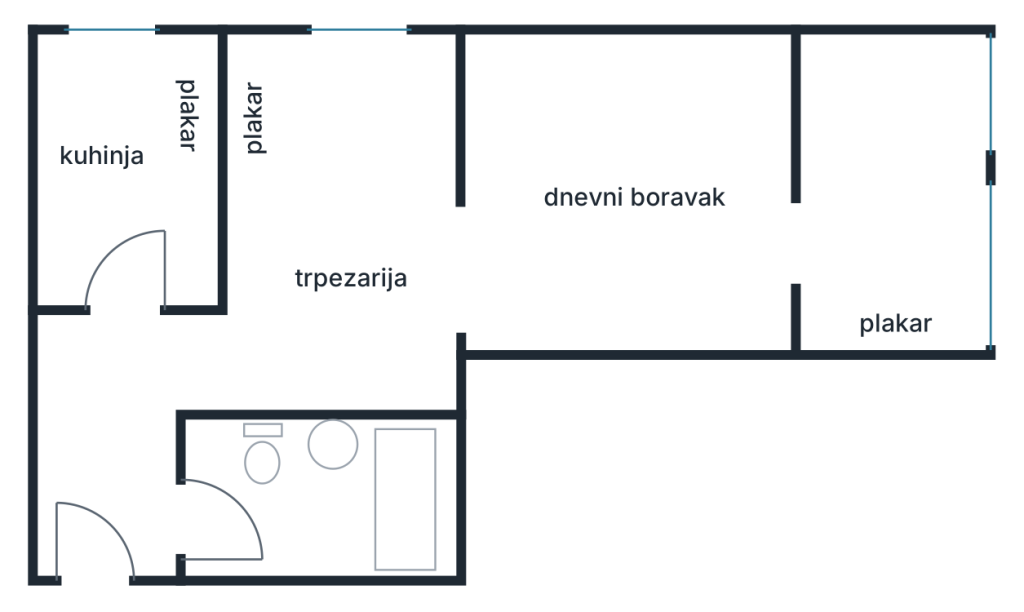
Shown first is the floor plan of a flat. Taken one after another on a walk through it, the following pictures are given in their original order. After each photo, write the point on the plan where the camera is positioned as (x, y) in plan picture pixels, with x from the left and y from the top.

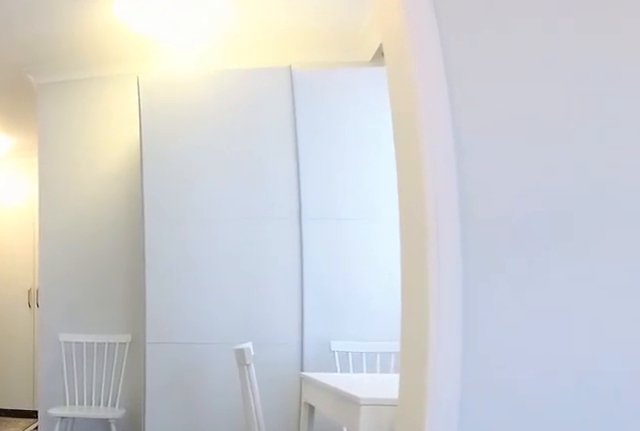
(625, 256)
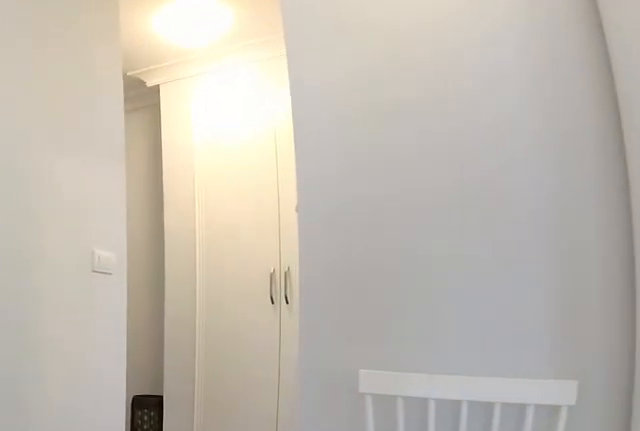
(390, 298)
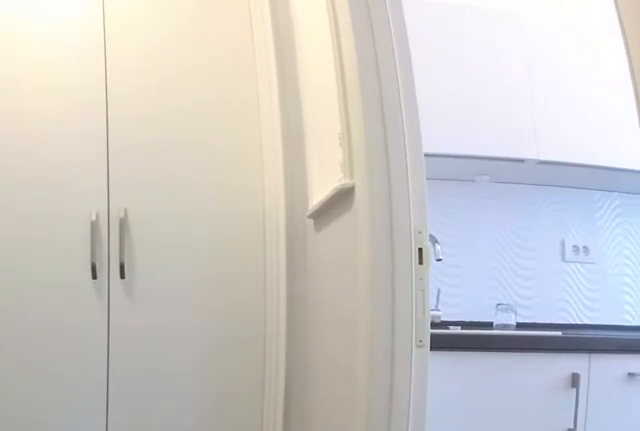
(203, 359)
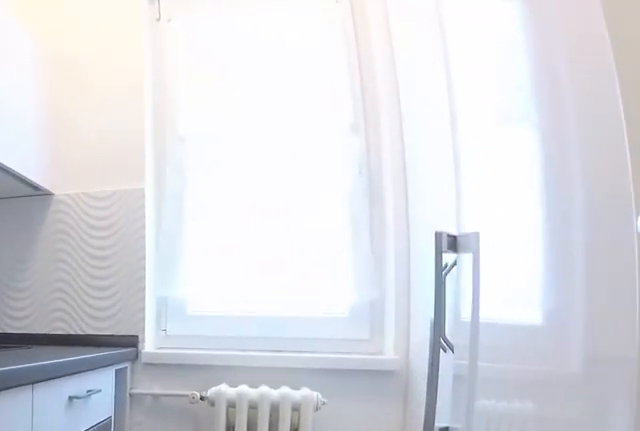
(128, 306)
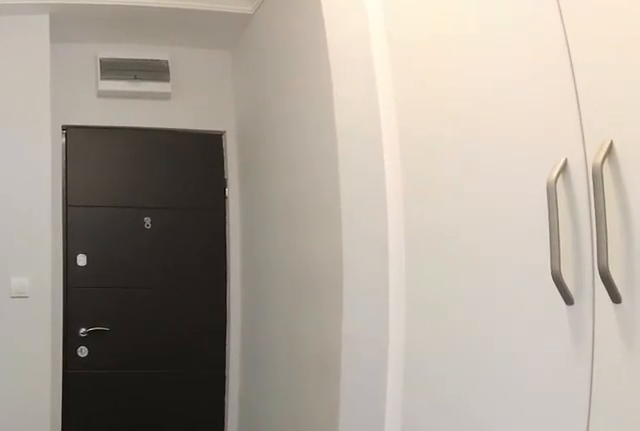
(128, 305)
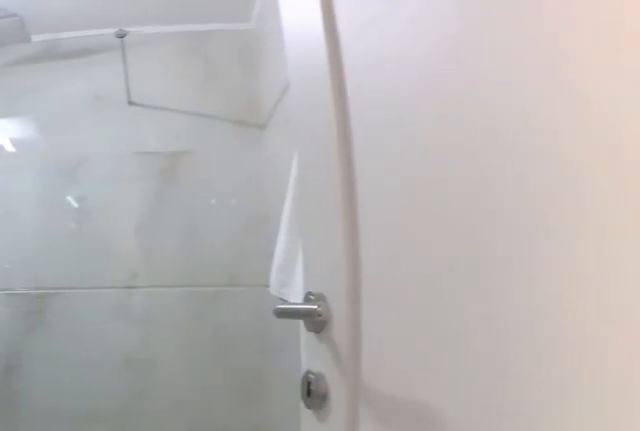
(158, 528)
